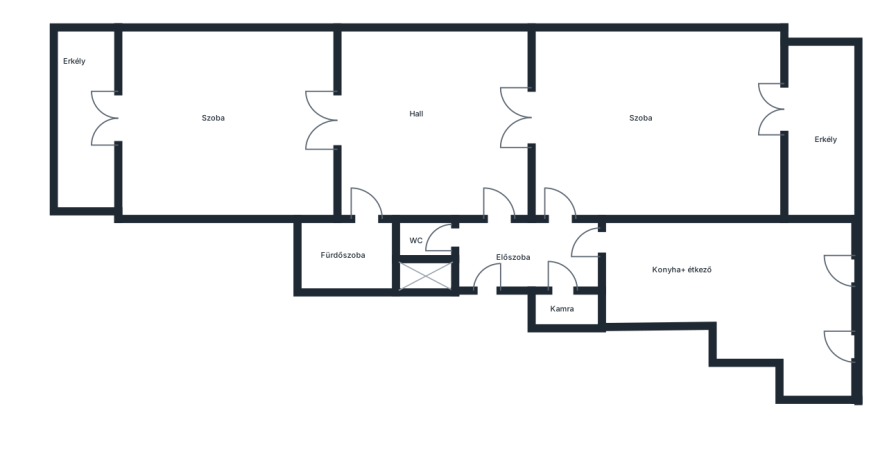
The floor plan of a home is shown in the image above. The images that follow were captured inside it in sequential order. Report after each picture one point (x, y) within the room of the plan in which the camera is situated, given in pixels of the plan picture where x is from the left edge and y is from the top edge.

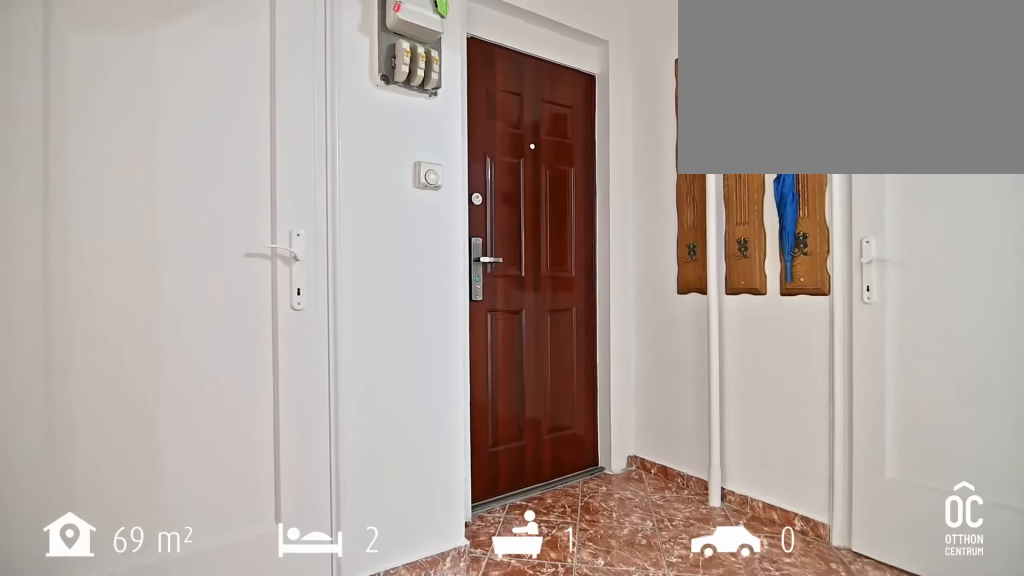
(524, 252)
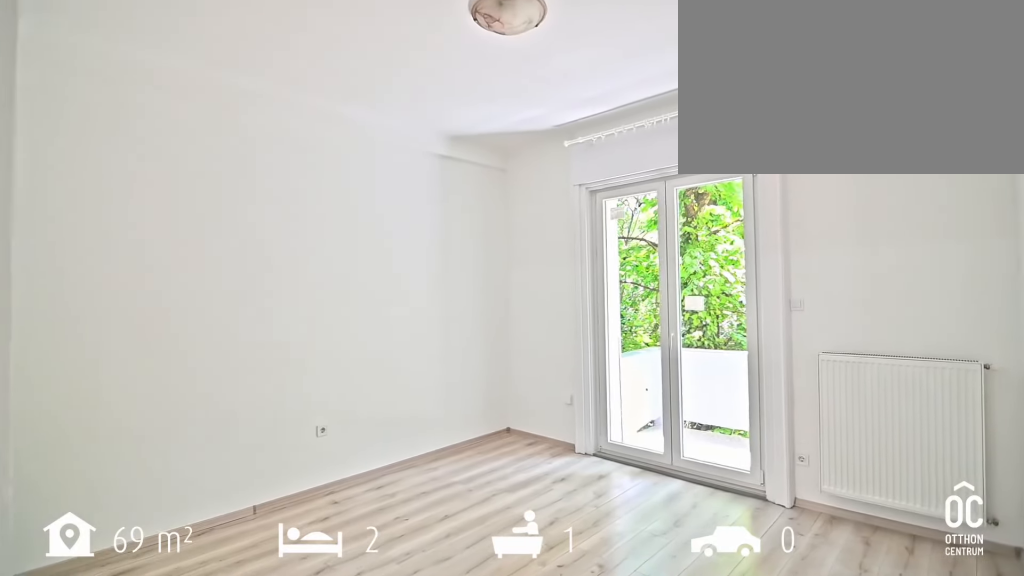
(651, 125)
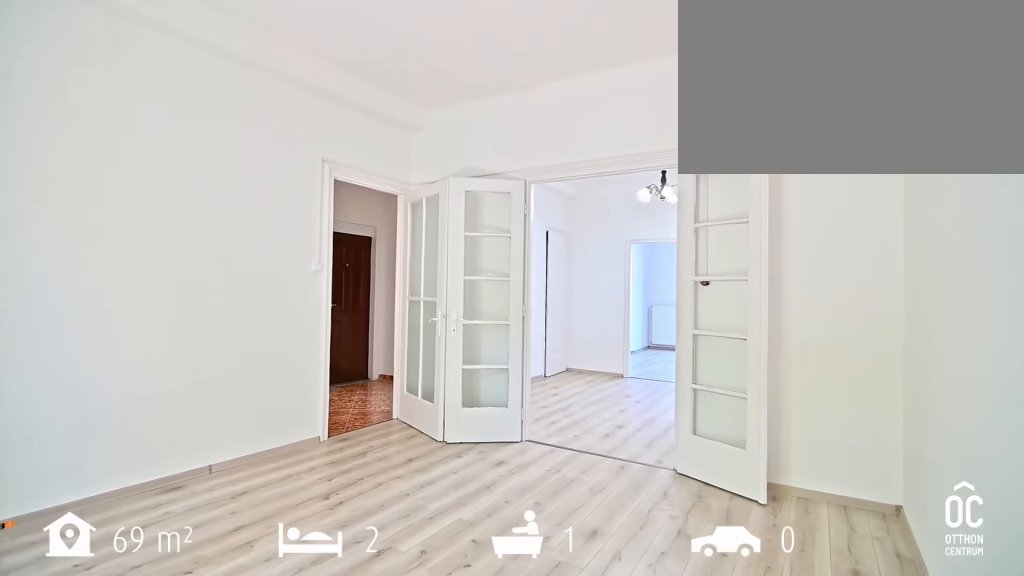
(651, 125)
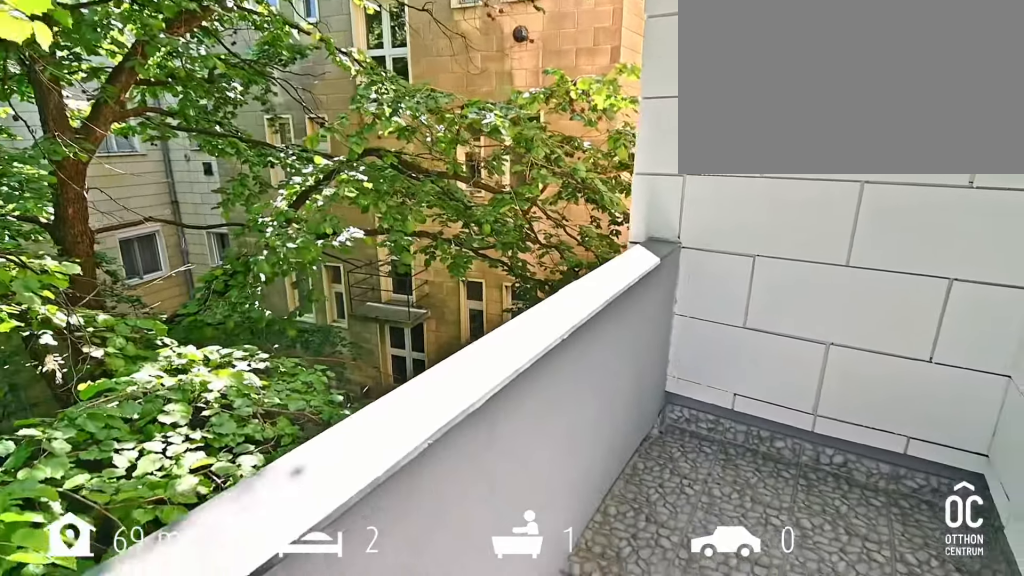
(817, 126)
